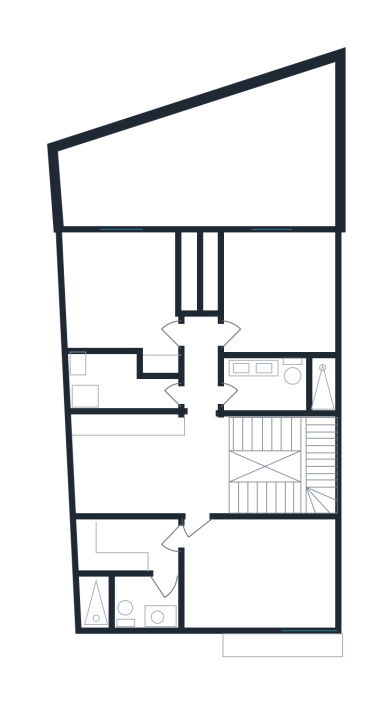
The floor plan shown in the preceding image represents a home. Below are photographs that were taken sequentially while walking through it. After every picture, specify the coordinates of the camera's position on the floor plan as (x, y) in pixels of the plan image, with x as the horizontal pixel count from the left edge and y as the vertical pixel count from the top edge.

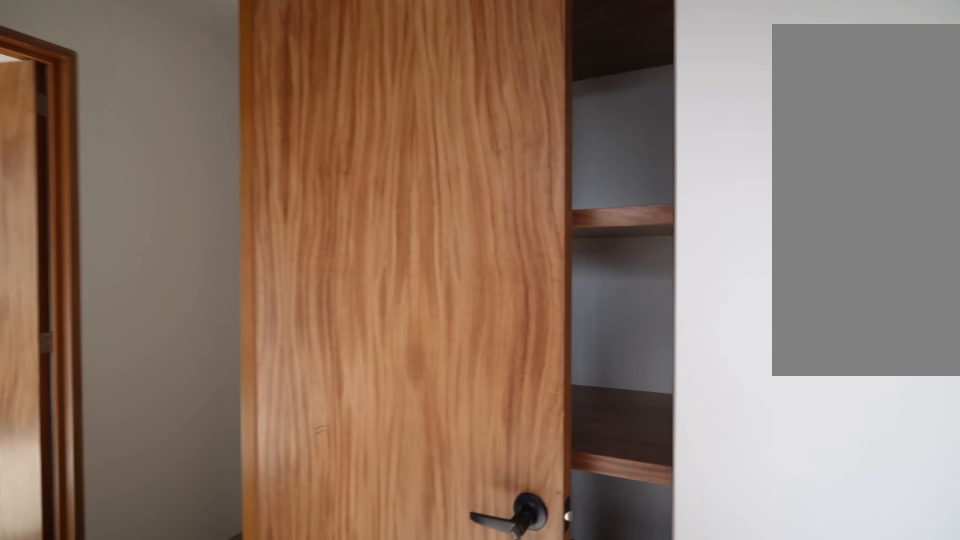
(132, 311)
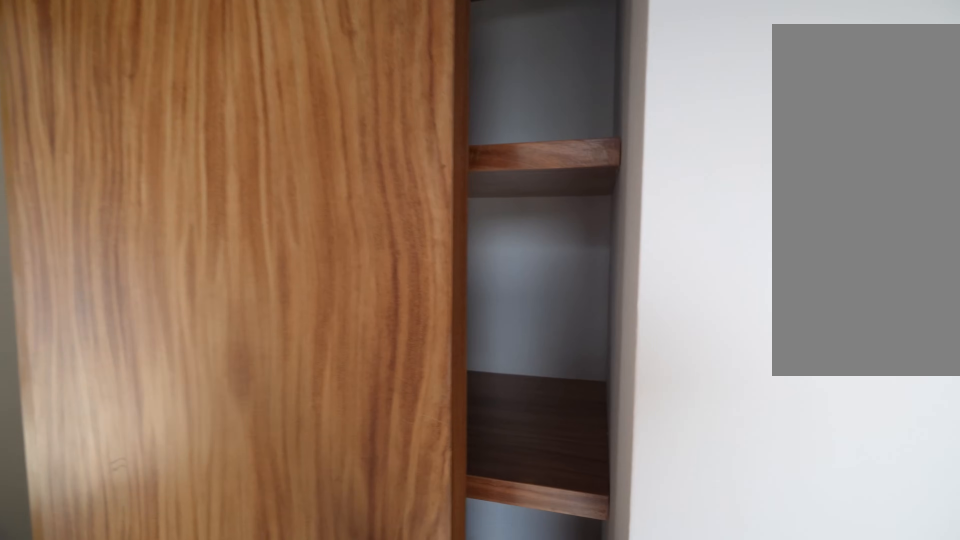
(138, 317)
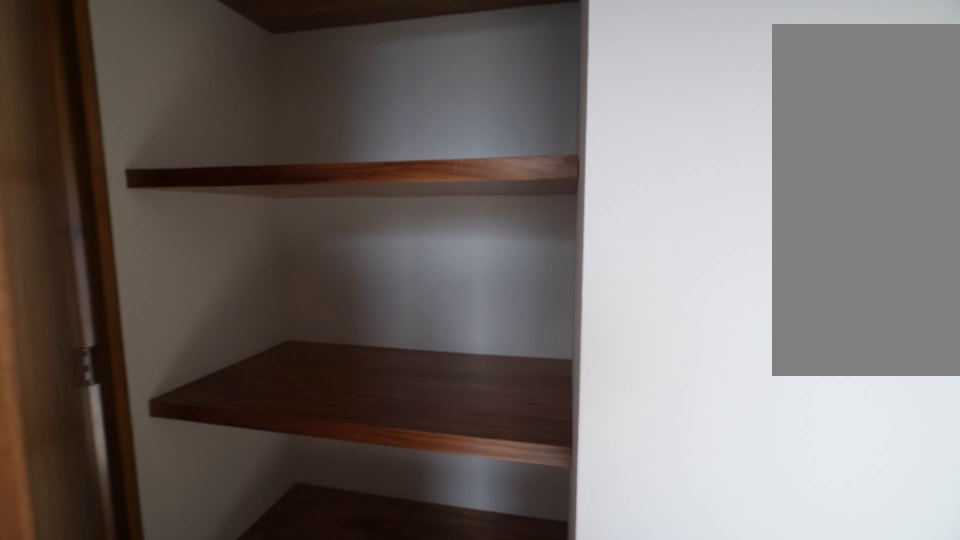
(151, 342)
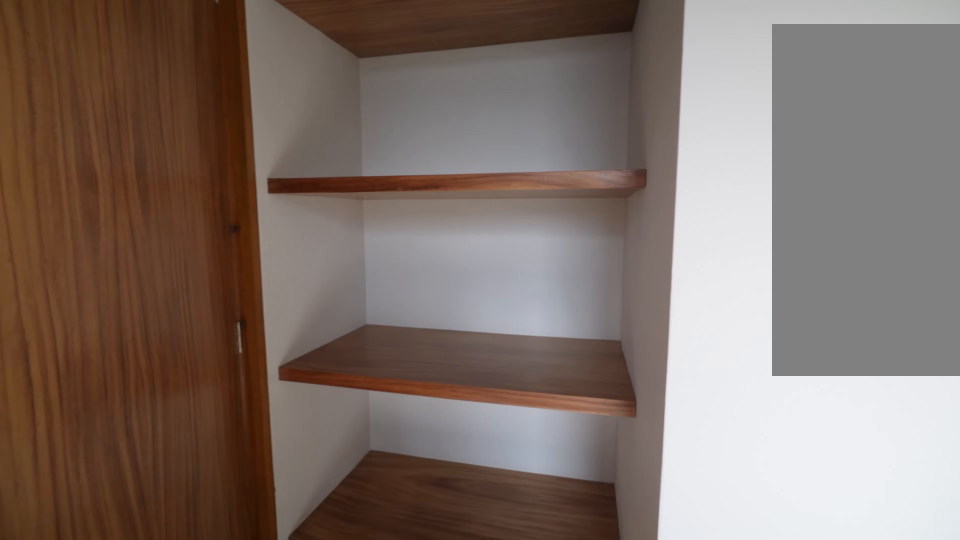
(151, 342)
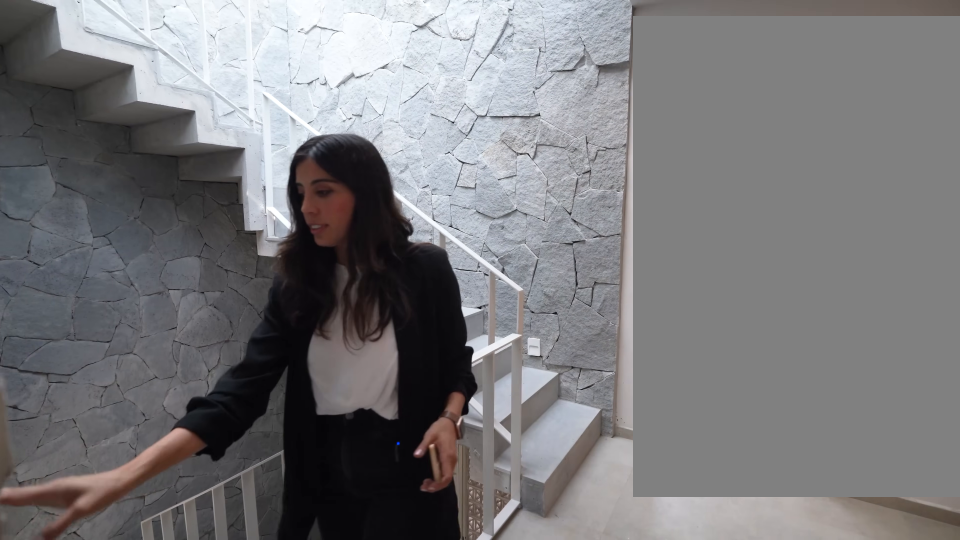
(198, 391)
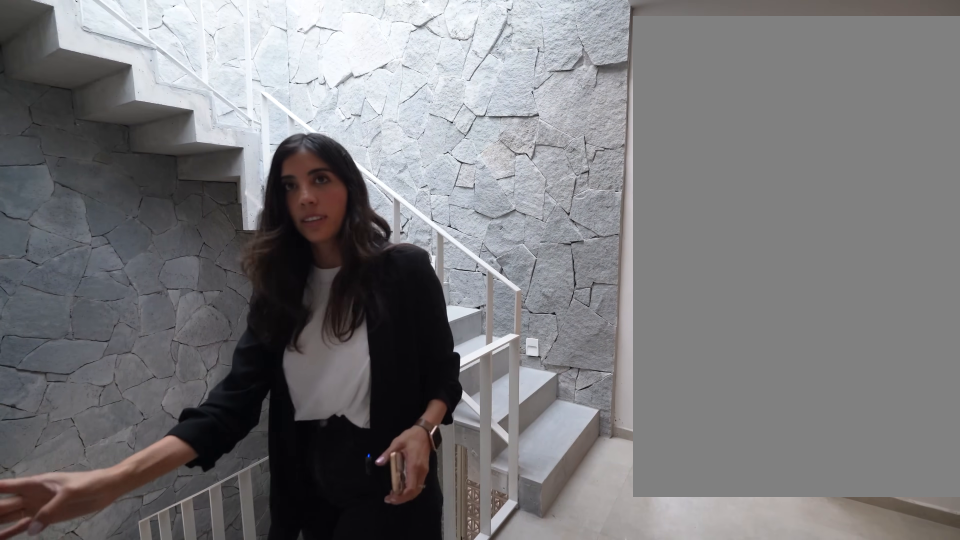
(197, 390)
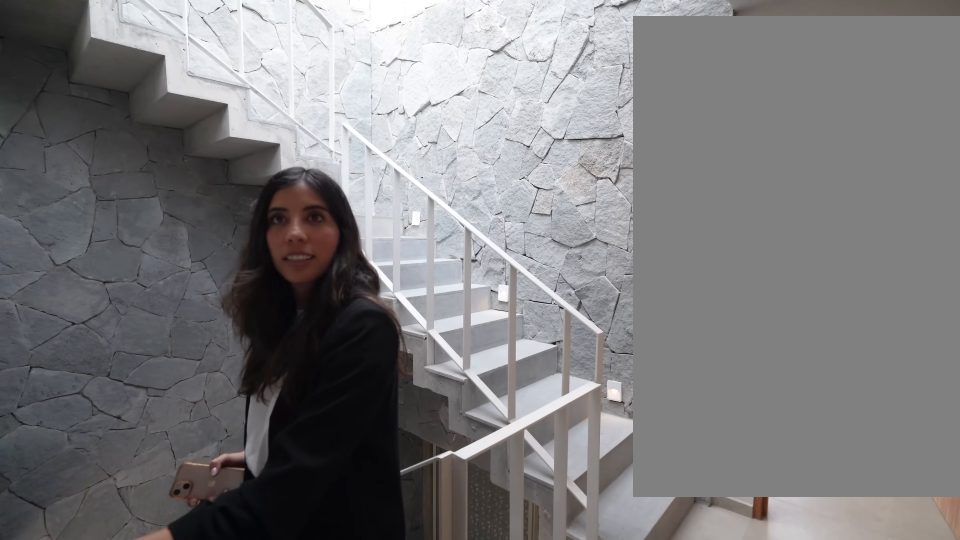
(197, 396)
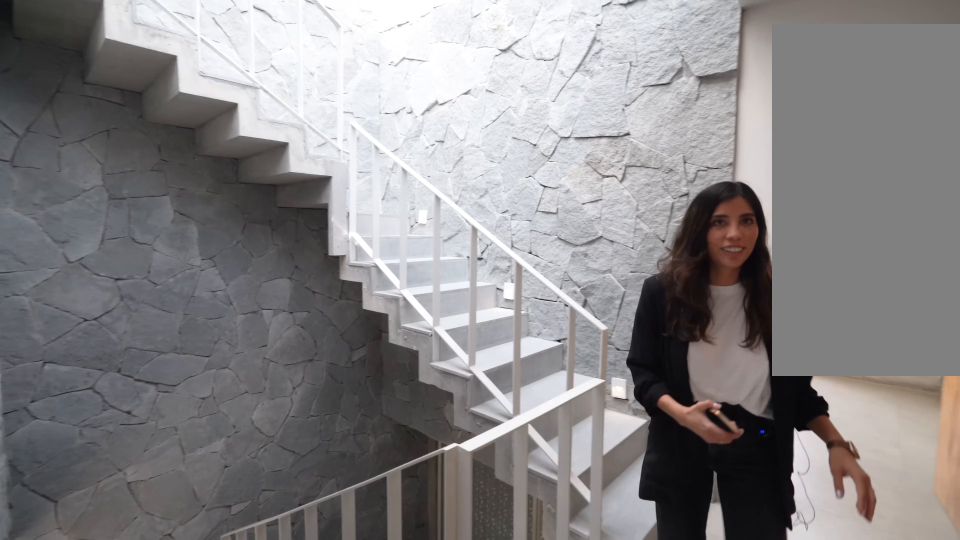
(195, 413)
